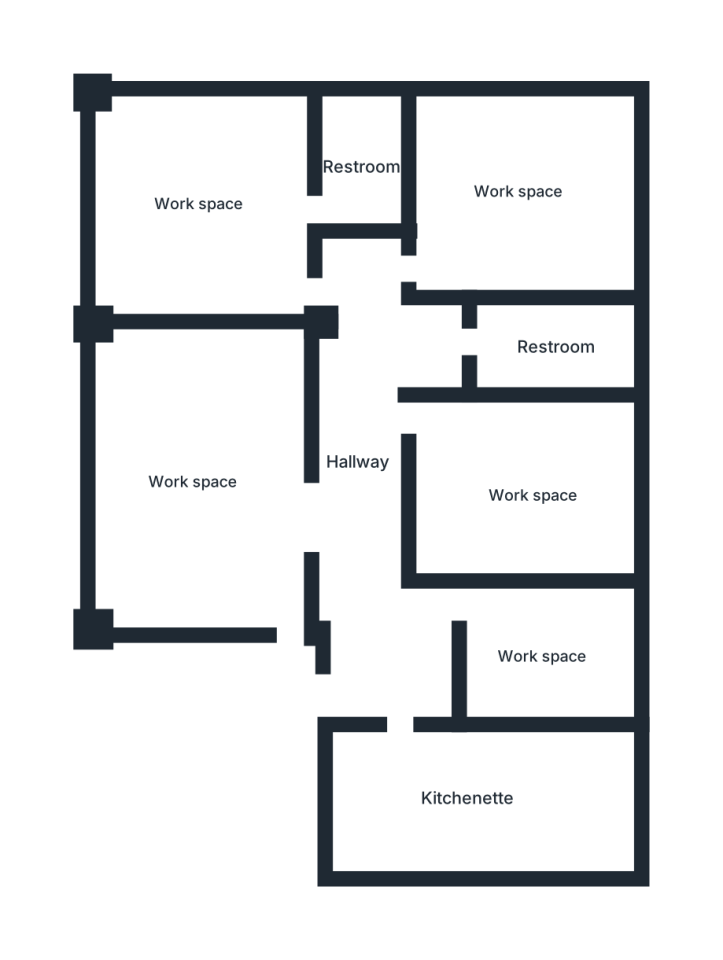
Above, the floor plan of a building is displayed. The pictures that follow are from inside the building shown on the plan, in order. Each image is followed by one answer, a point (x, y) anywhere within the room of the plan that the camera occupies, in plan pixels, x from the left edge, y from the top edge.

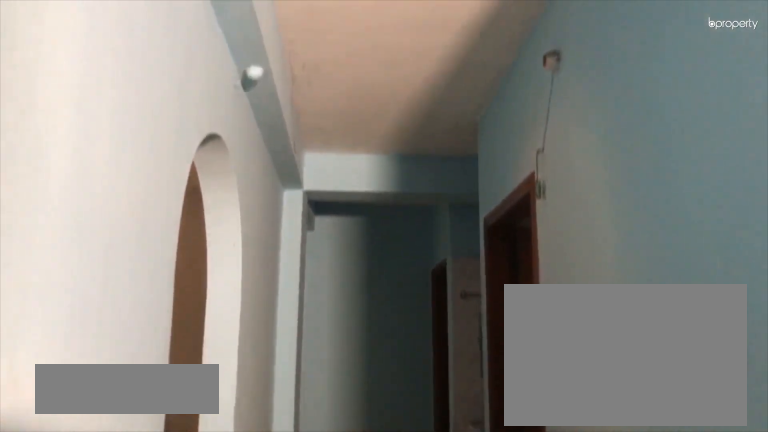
(366, 460)
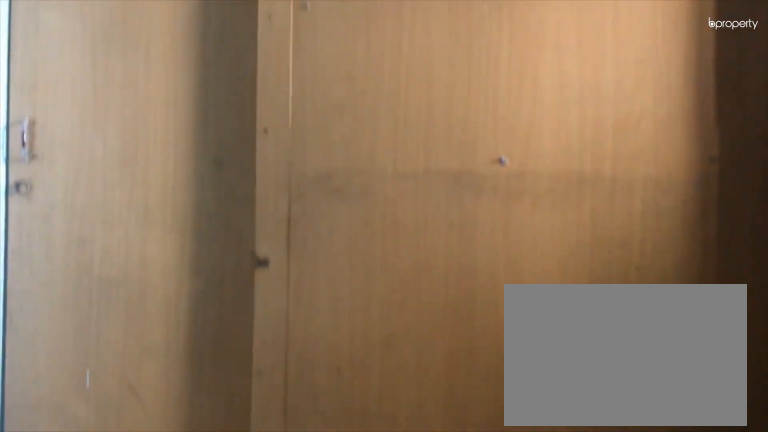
(366, 460)
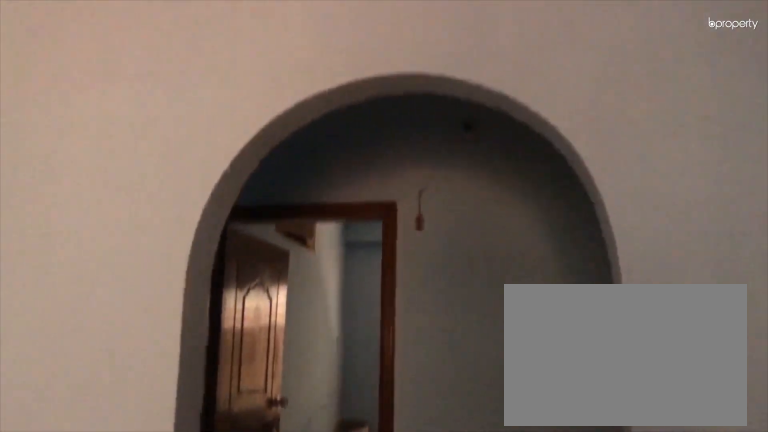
(188, 485)
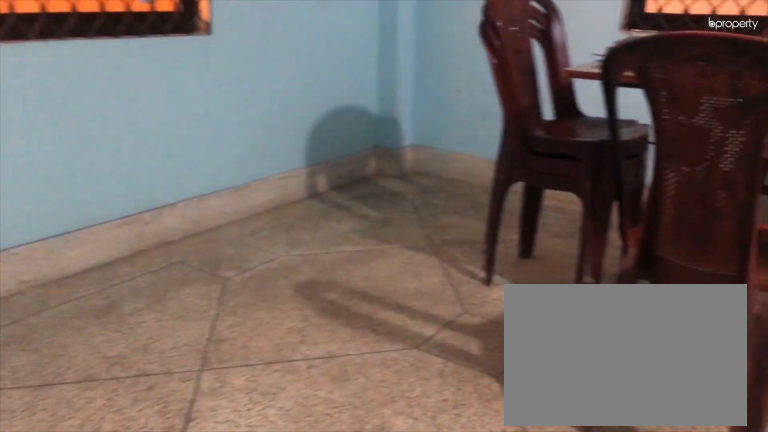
(200, 207)
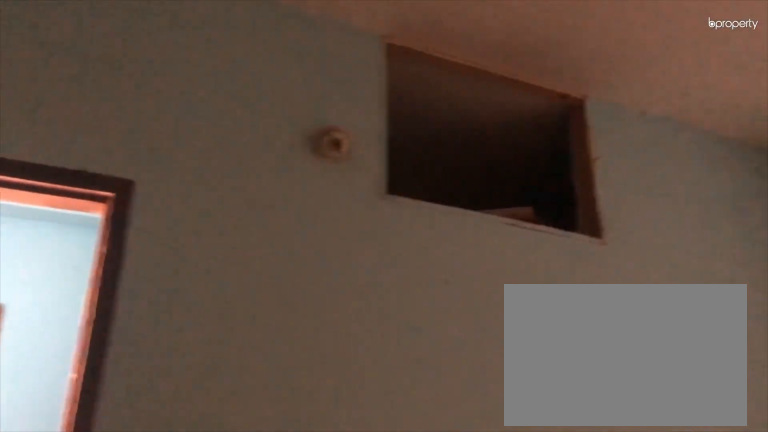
(526, 195)
